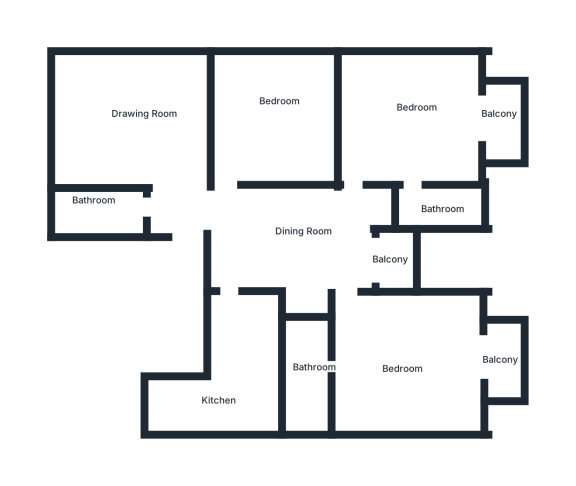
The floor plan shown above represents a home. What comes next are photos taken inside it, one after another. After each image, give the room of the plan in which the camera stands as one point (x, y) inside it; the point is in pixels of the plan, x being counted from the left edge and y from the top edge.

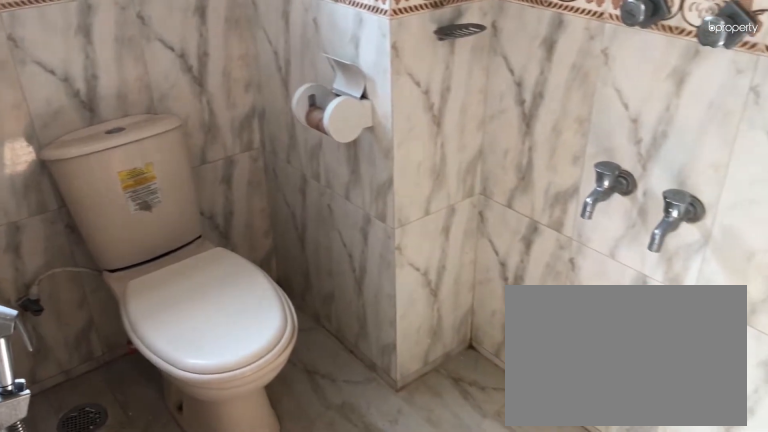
(432, 204)
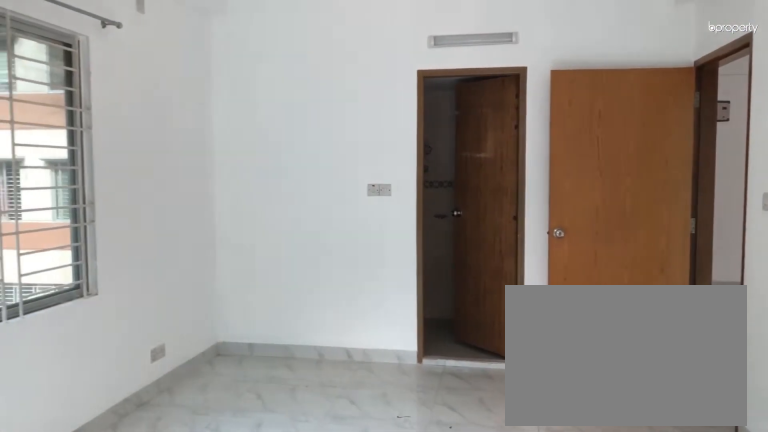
(398, 365)
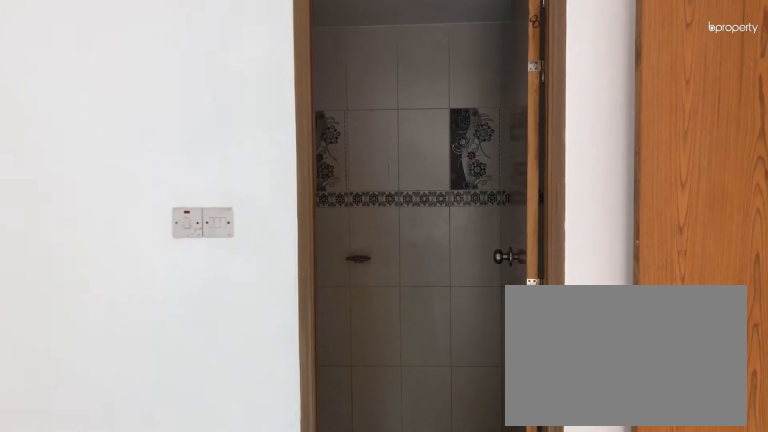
(353, 365)
